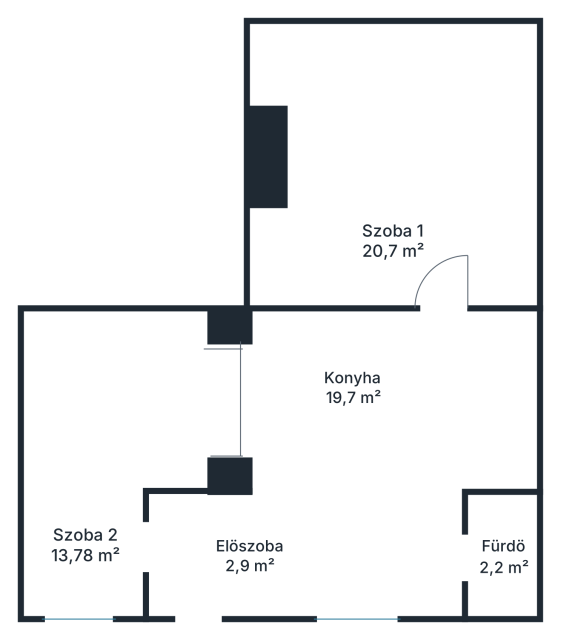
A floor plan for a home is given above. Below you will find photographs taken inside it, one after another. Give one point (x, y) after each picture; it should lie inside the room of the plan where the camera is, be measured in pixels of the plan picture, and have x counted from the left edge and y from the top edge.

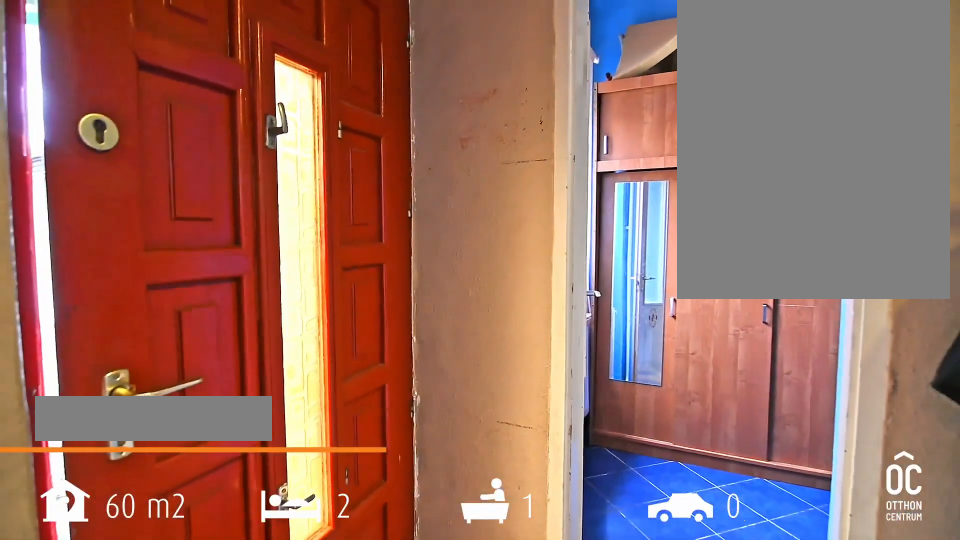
(300, 553)
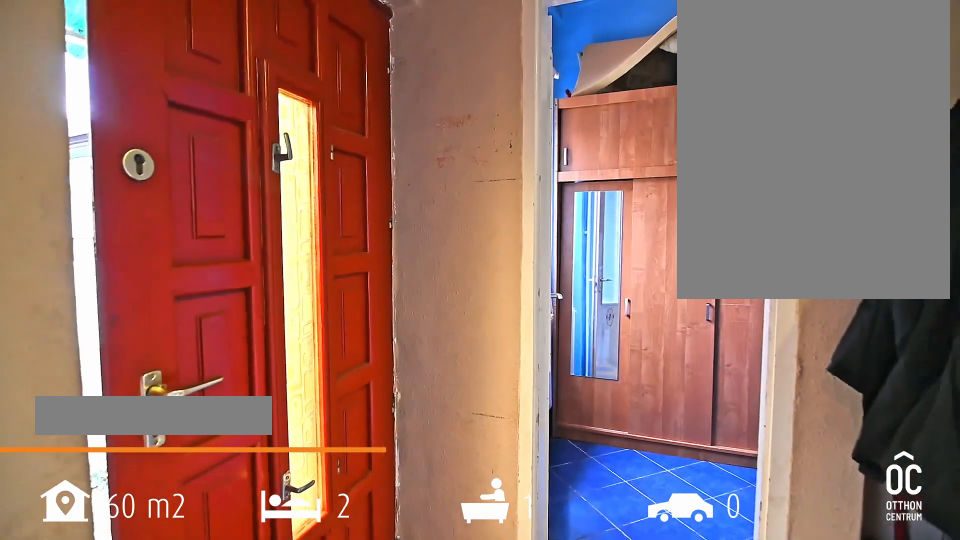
(300, 553)
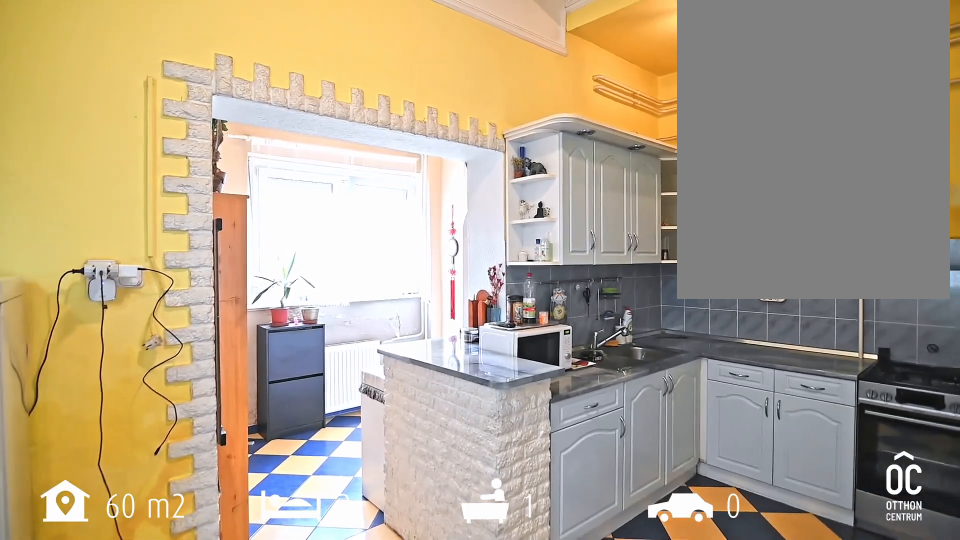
(381, 399)
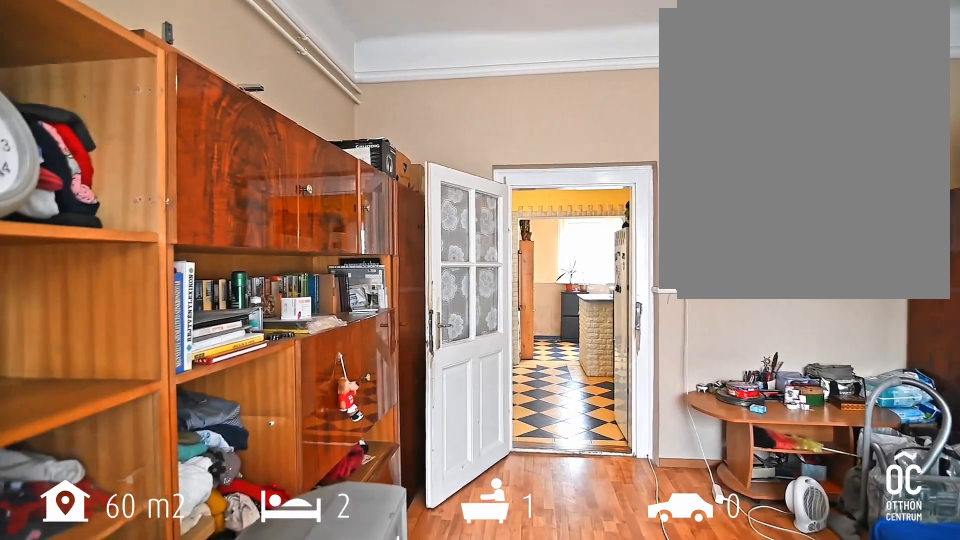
(400, 170)
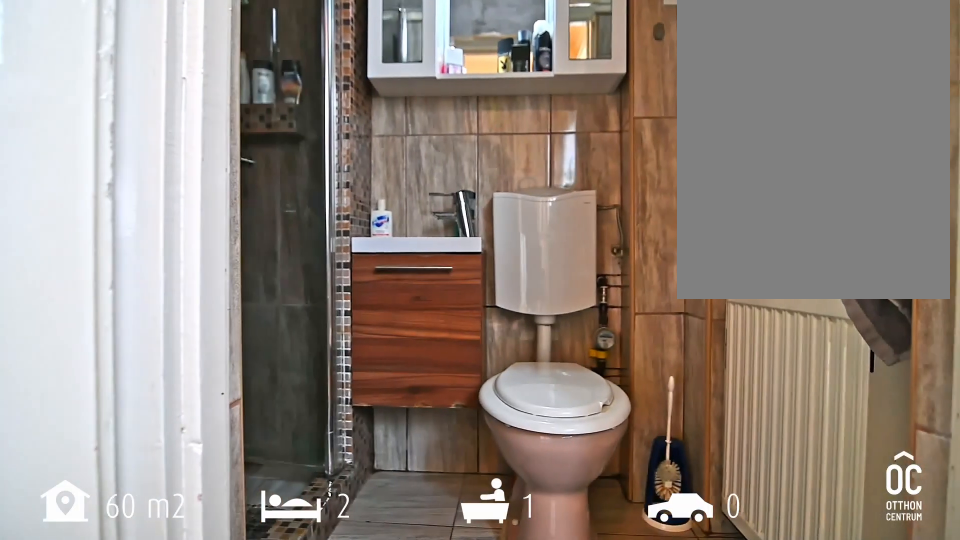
(502, 555)
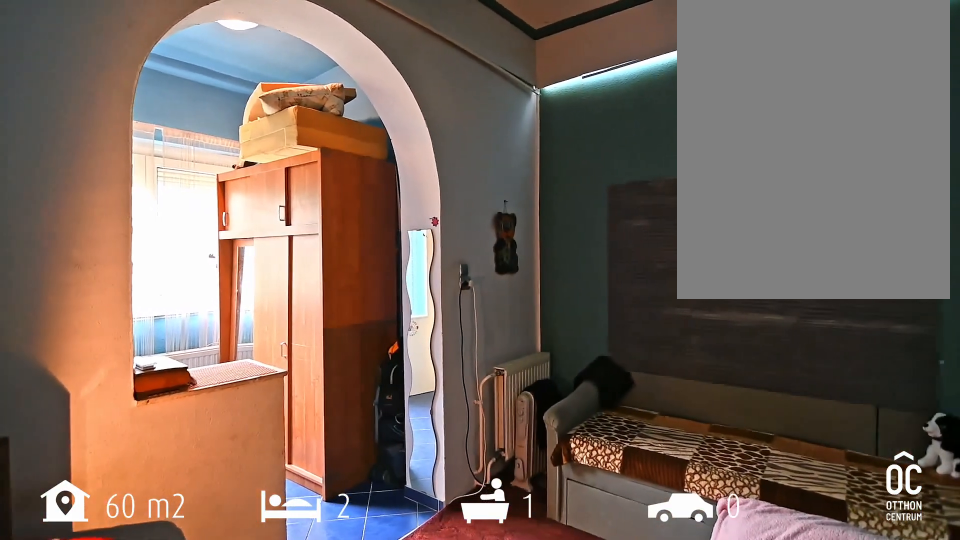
(92, 485)
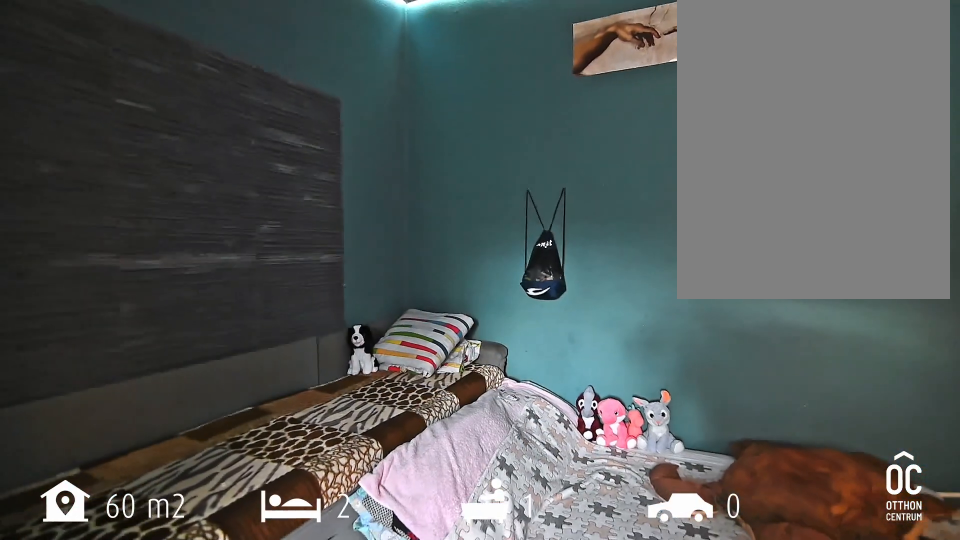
(92, 485)
